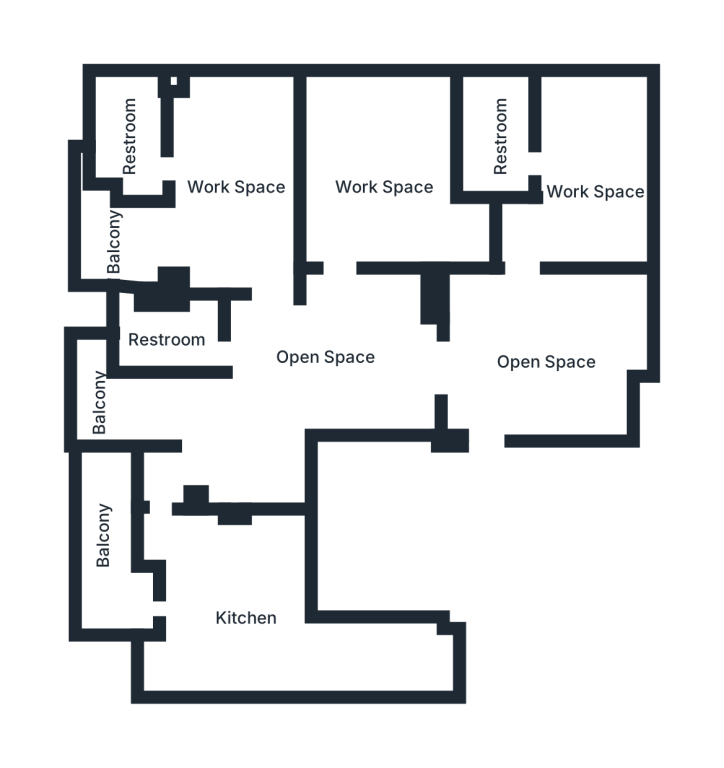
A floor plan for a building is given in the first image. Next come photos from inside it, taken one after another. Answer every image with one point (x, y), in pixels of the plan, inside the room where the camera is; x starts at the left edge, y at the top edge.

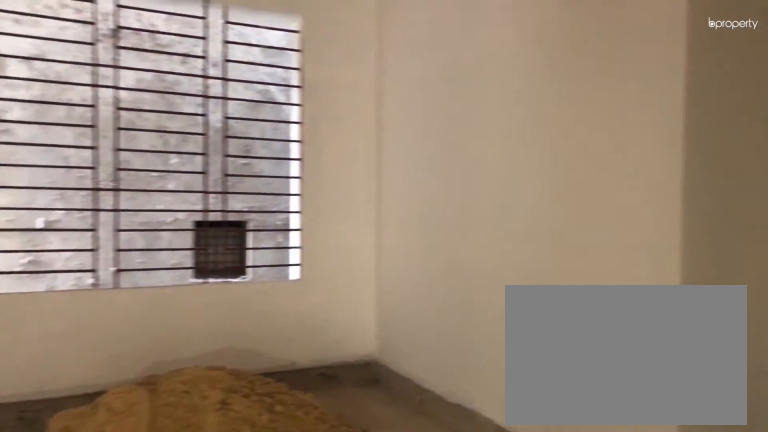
(400, 195)
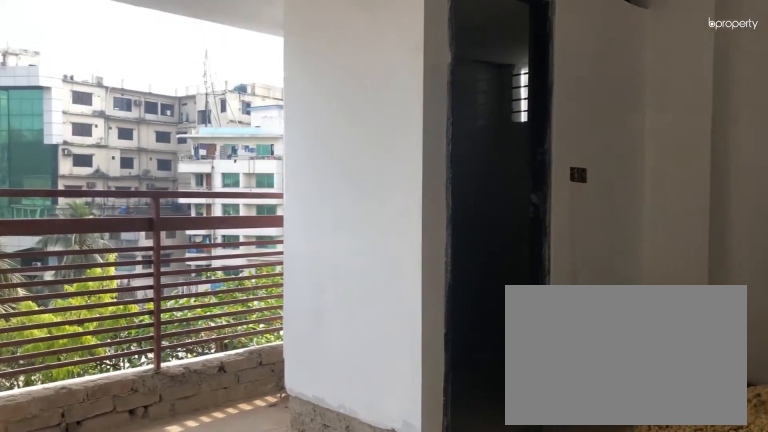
(240, 179)
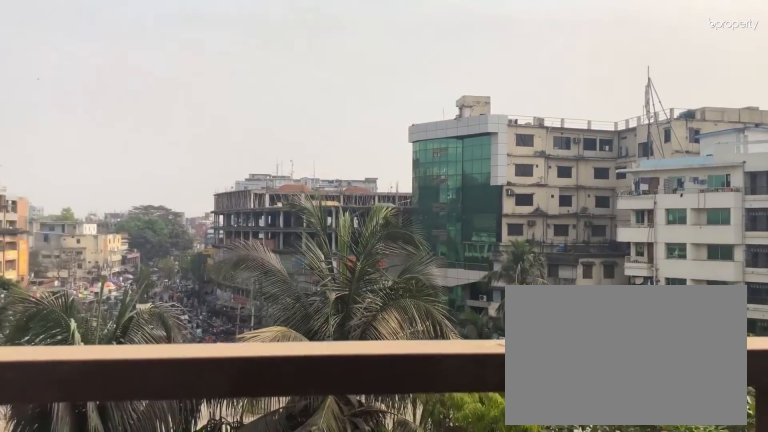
(136, 238)
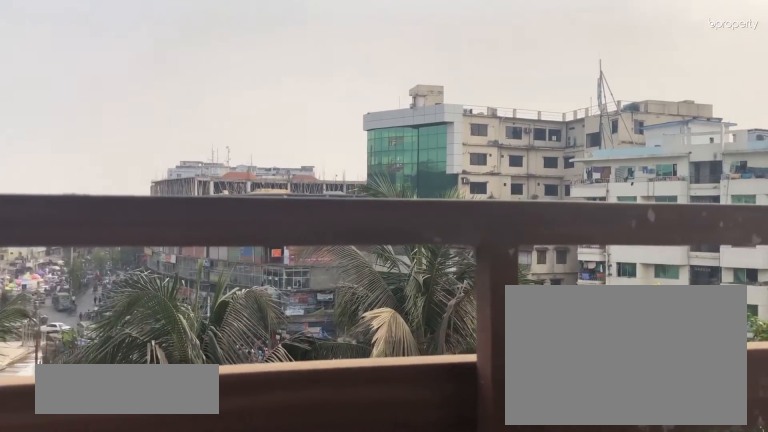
(119, 404)
